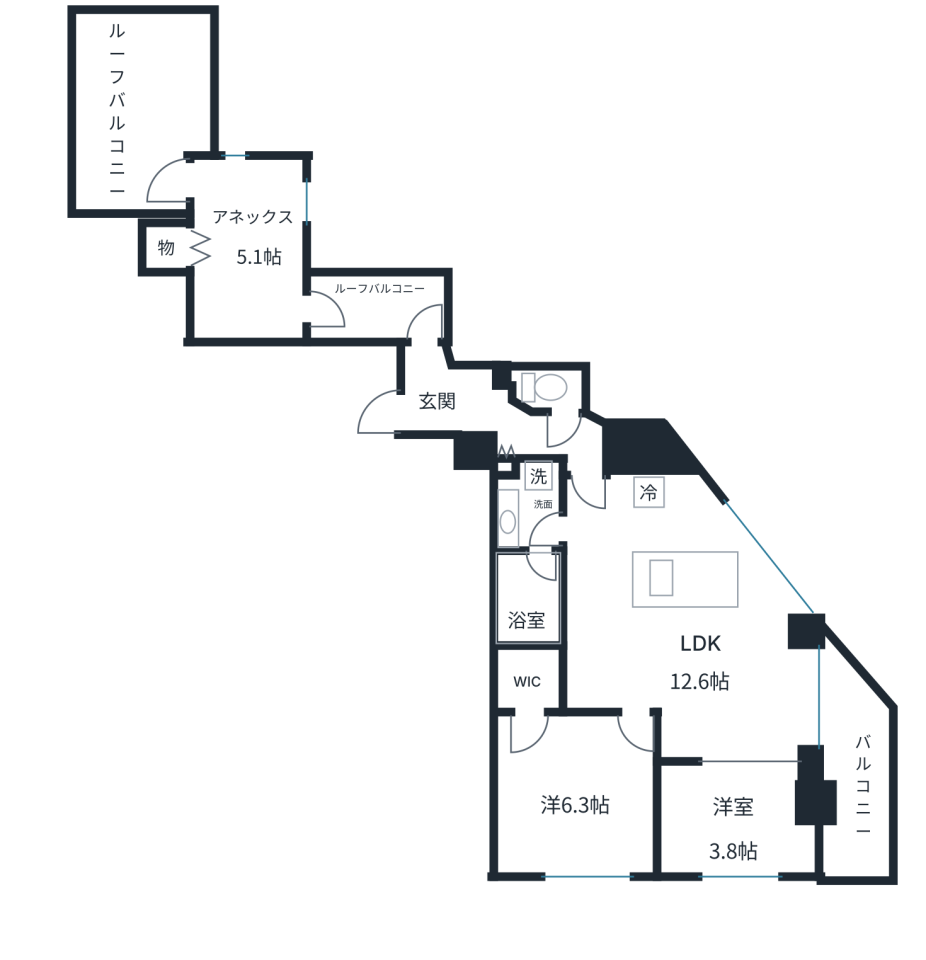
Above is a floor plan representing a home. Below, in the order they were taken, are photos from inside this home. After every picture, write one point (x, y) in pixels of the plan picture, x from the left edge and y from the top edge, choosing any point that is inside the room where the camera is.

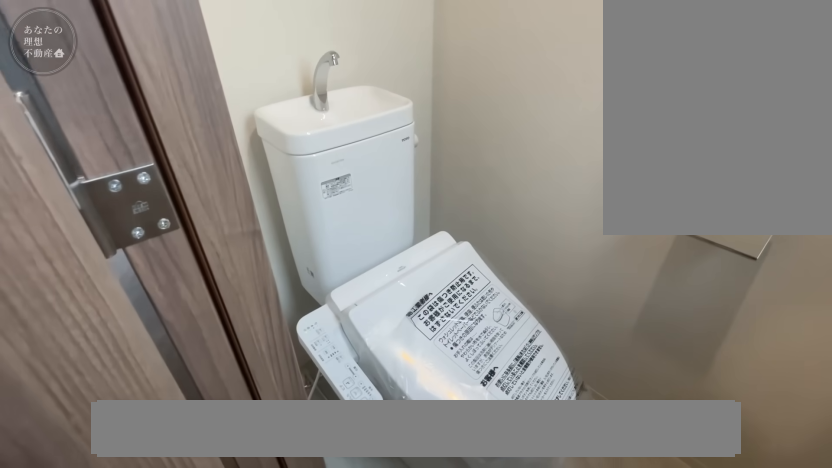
(500, 429)
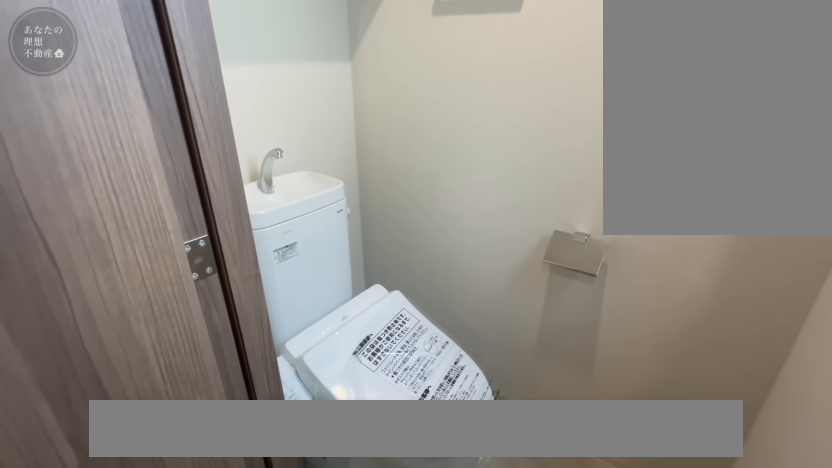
(500, 429)
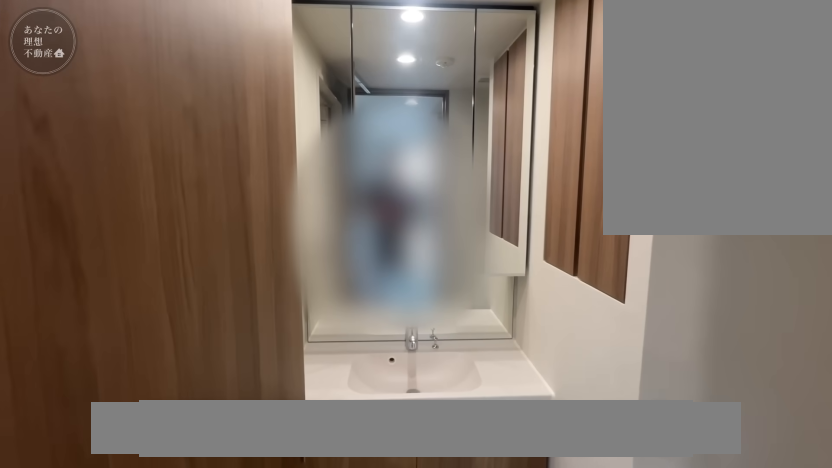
(536, 513)
